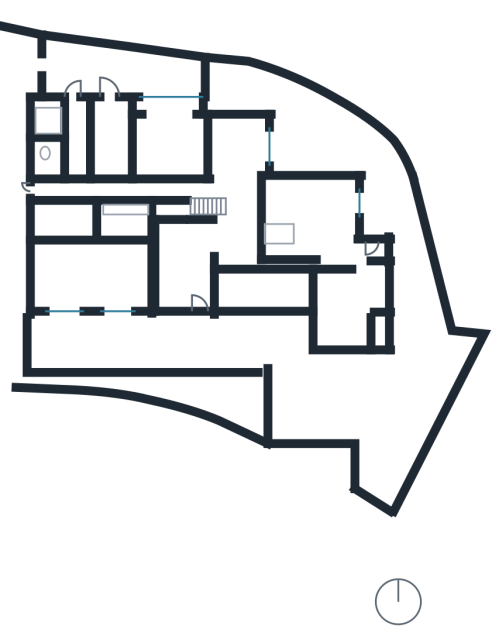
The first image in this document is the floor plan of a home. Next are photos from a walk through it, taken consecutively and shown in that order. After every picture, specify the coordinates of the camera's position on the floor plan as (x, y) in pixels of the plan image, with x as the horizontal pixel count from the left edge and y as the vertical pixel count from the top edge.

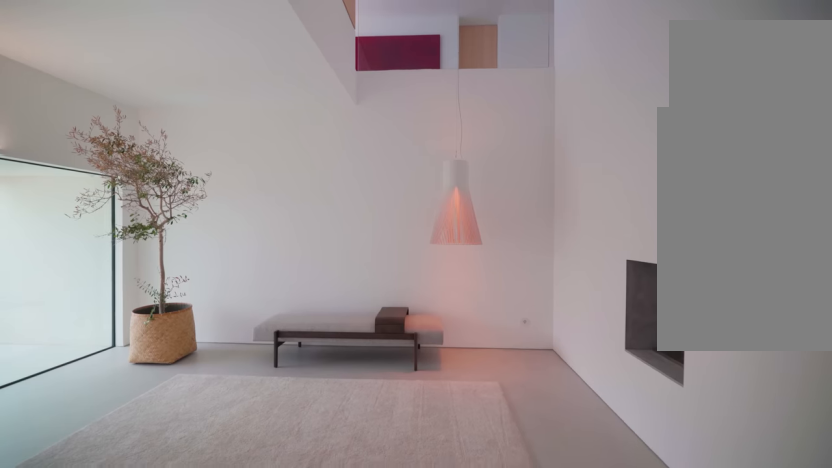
(204, 248)
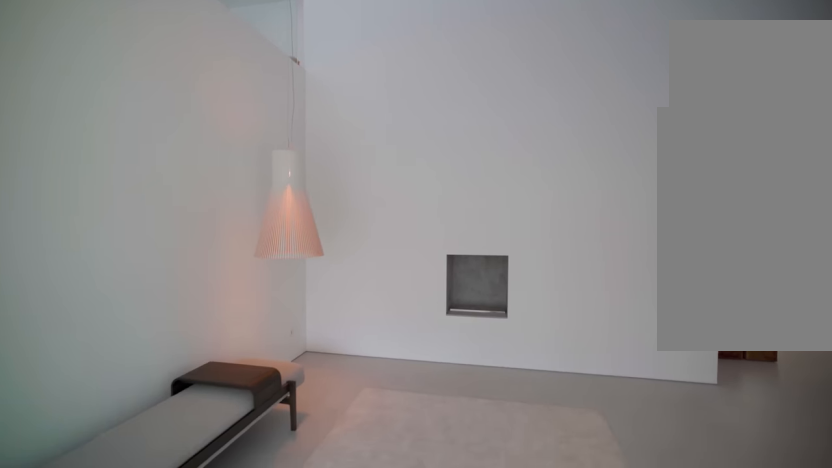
(178, 245)
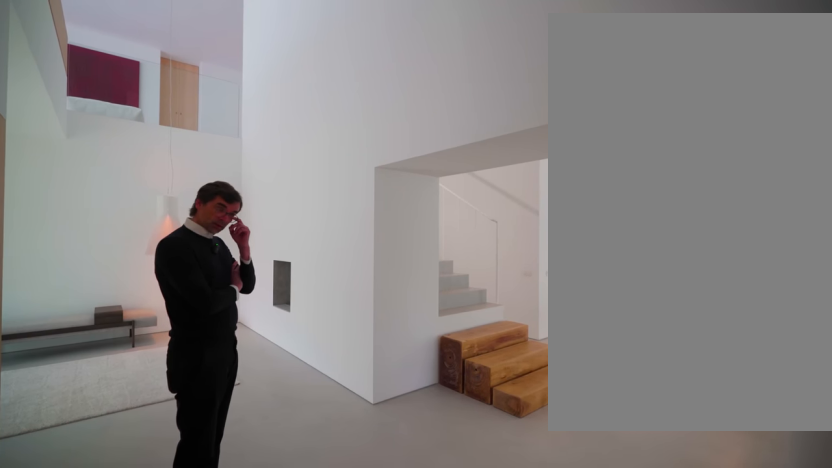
(249, 237)
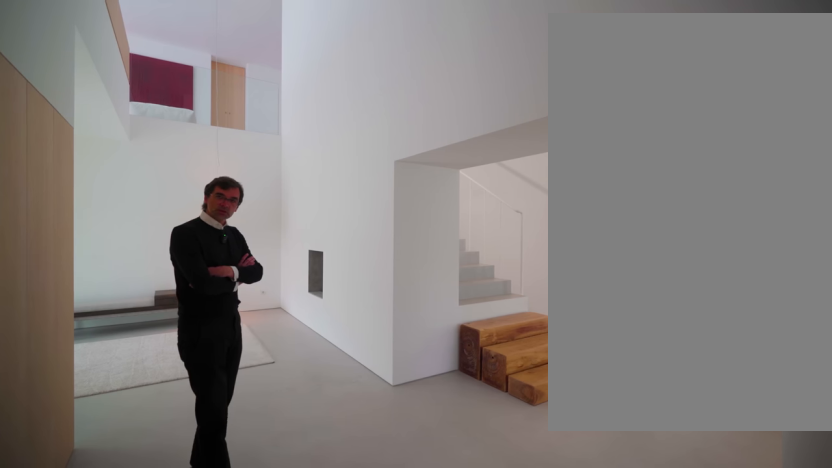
(248, 237)
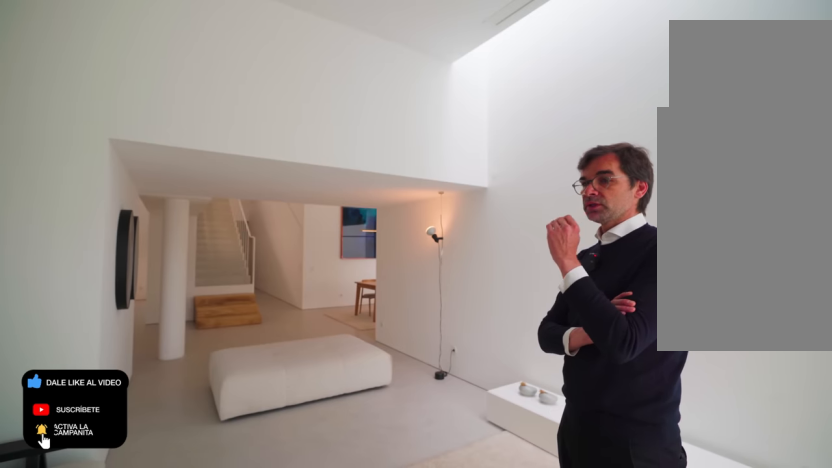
(343, 231)
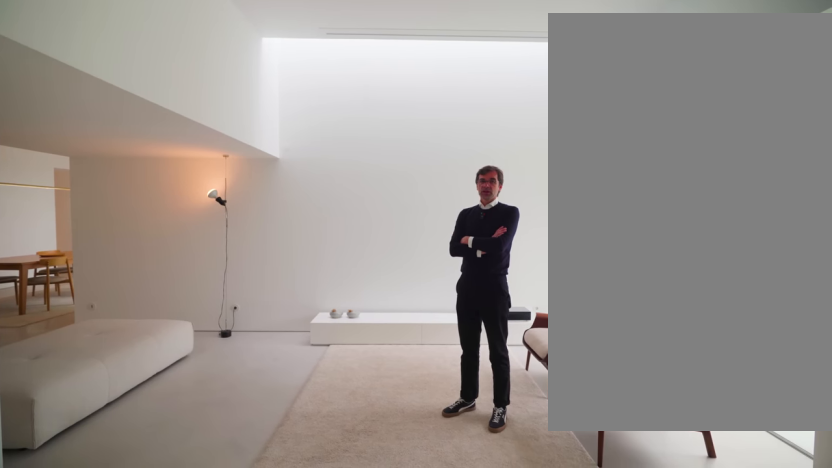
(334, 226)
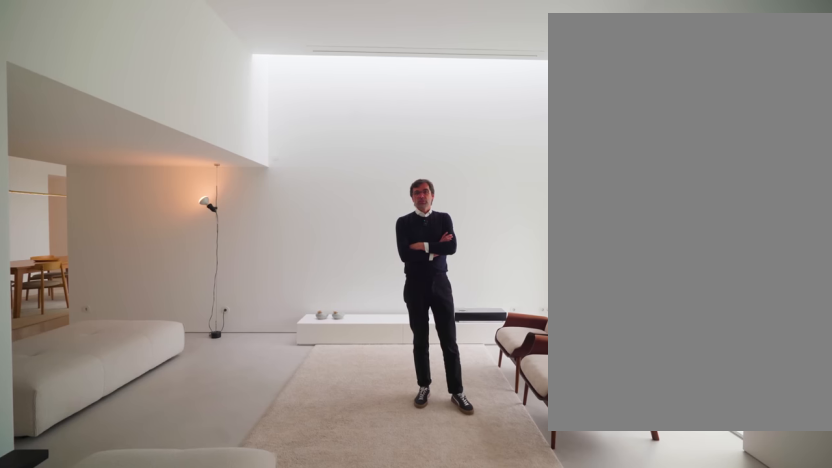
(329, 227)
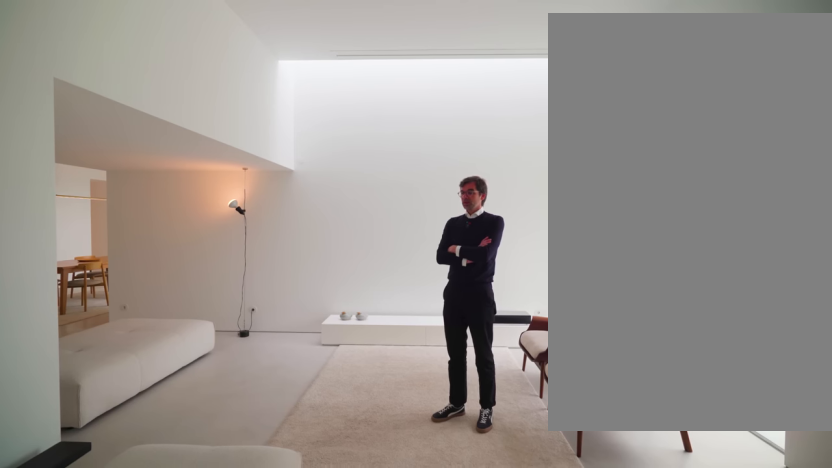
(329, 226)
